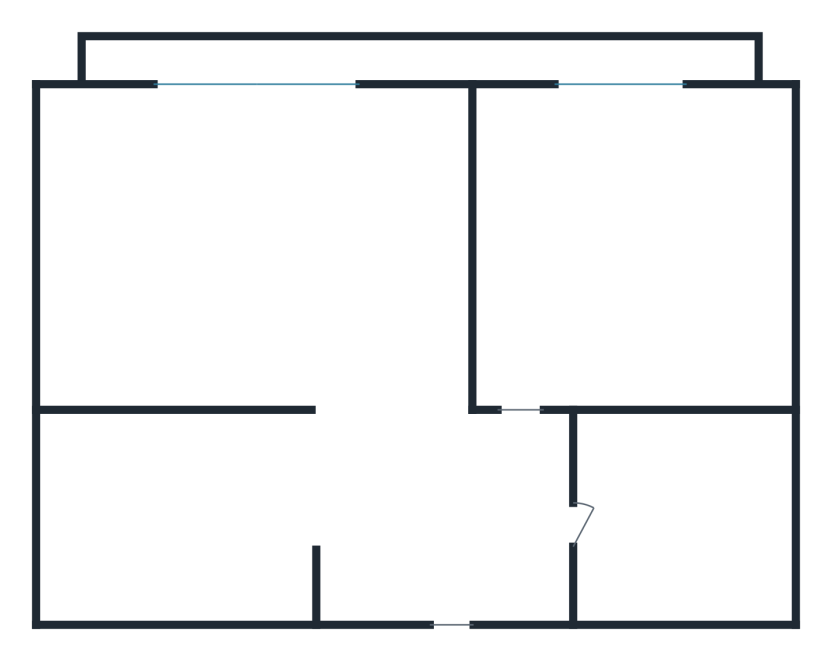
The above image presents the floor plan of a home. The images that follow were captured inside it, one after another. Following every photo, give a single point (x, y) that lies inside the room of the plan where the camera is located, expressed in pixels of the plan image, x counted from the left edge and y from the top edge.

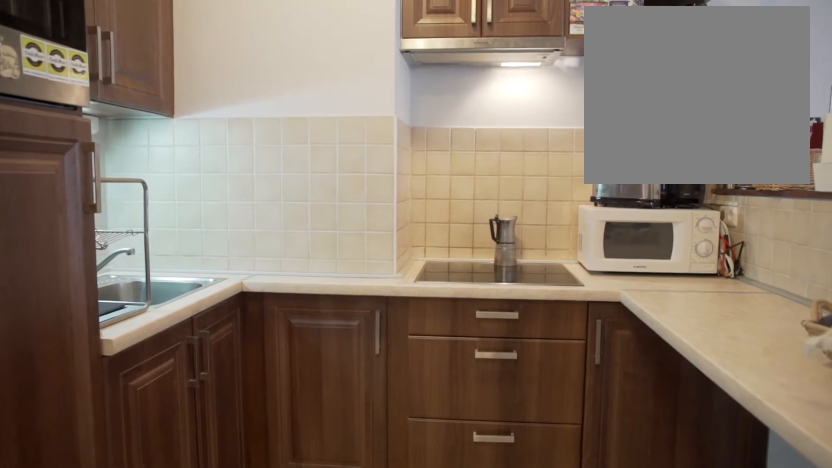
(254, 530)
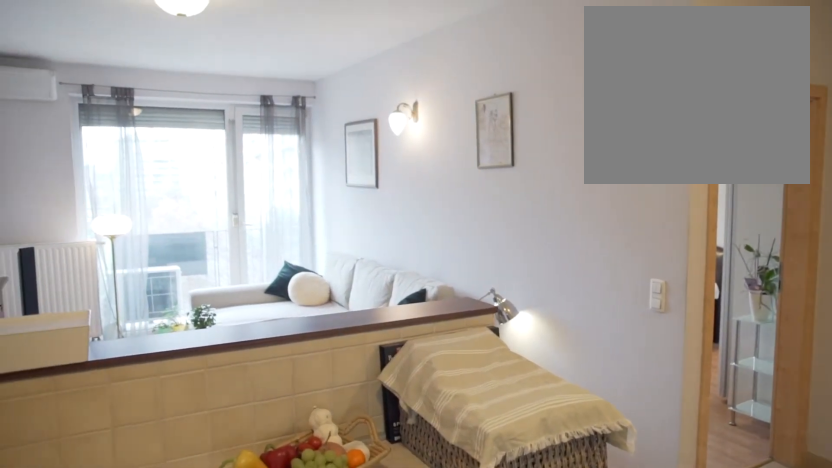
(140, 526)
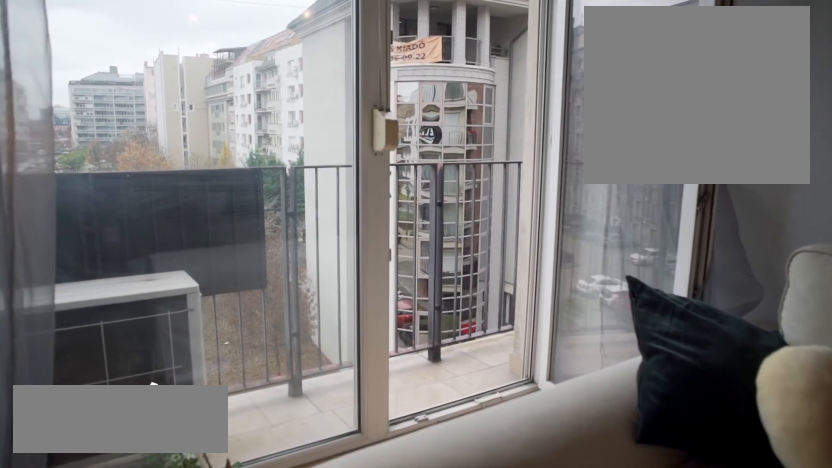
(280, 137)
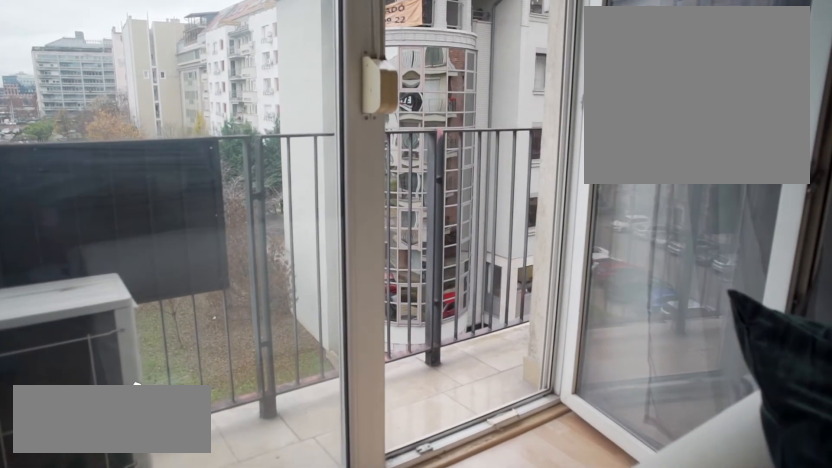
(280, 137)
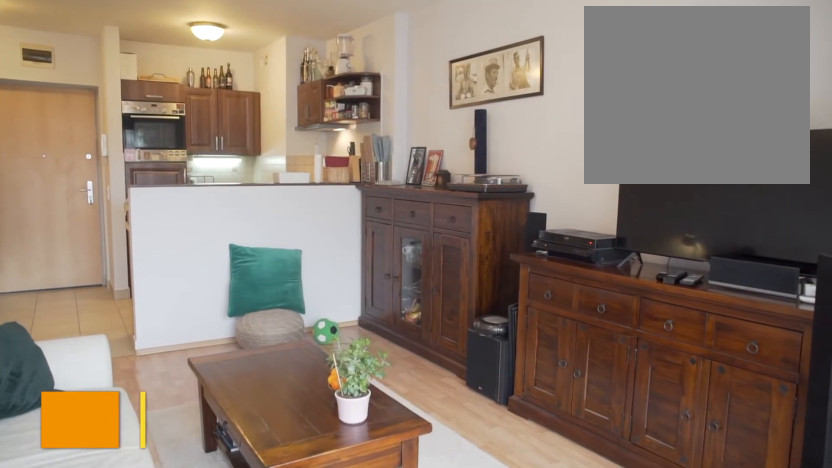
(254, 158)
